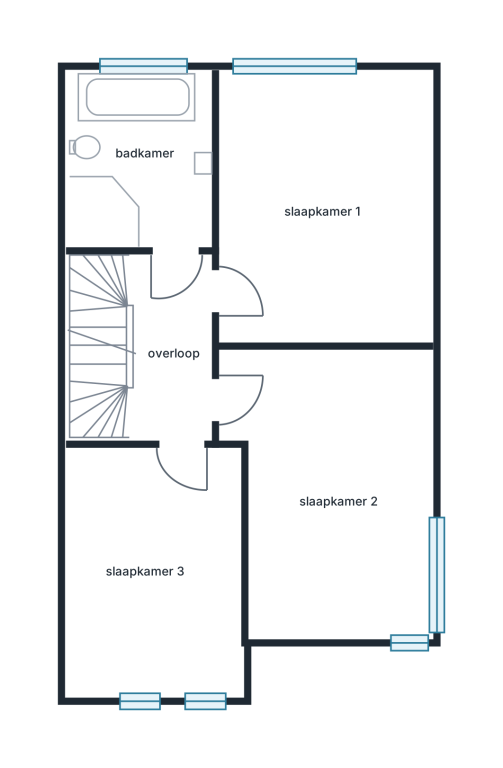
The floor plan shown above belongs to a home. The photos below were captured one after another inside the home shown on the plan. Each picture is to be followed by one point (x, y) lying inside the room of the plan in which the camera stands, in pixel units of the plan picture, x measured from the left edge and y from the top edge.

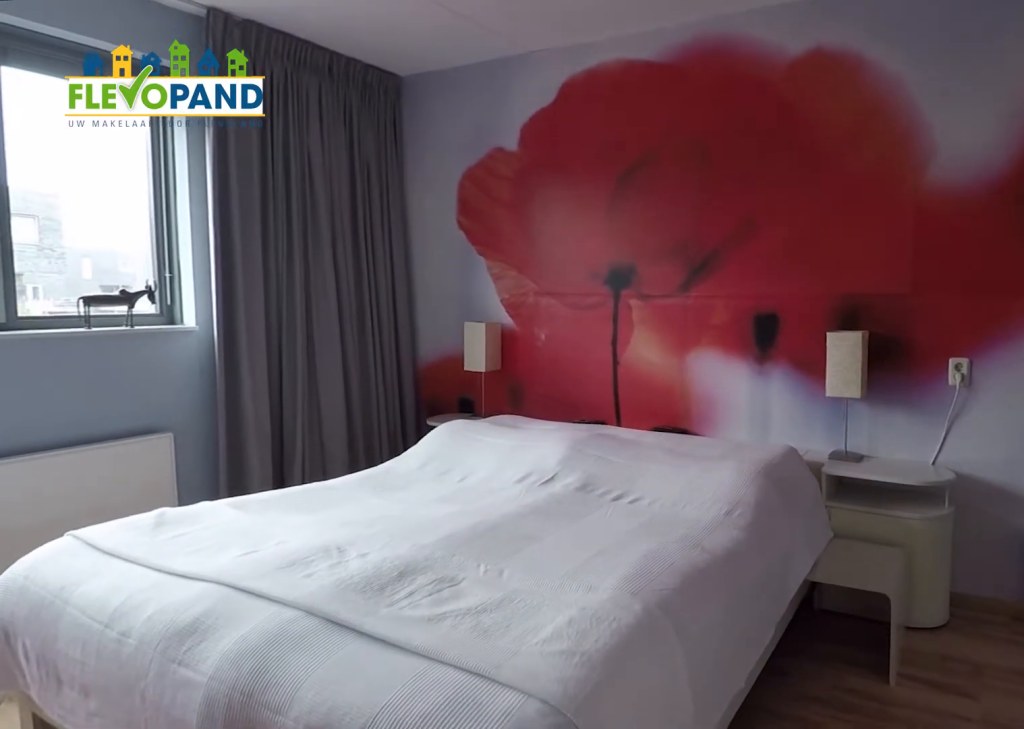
(329, 206)
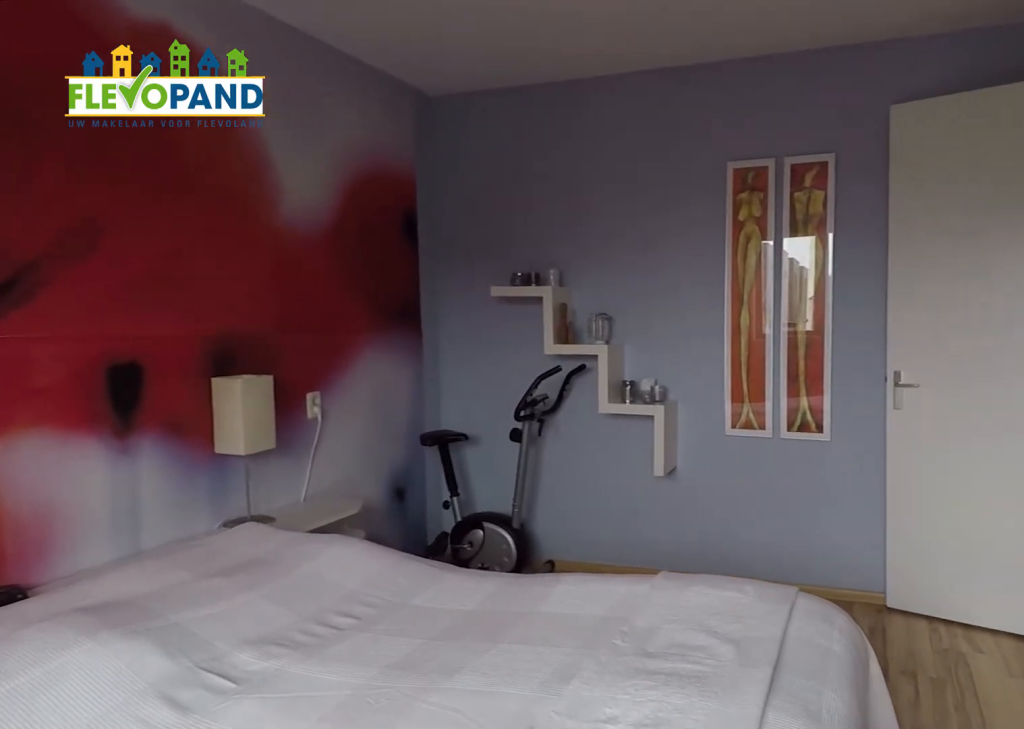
(329, 206)
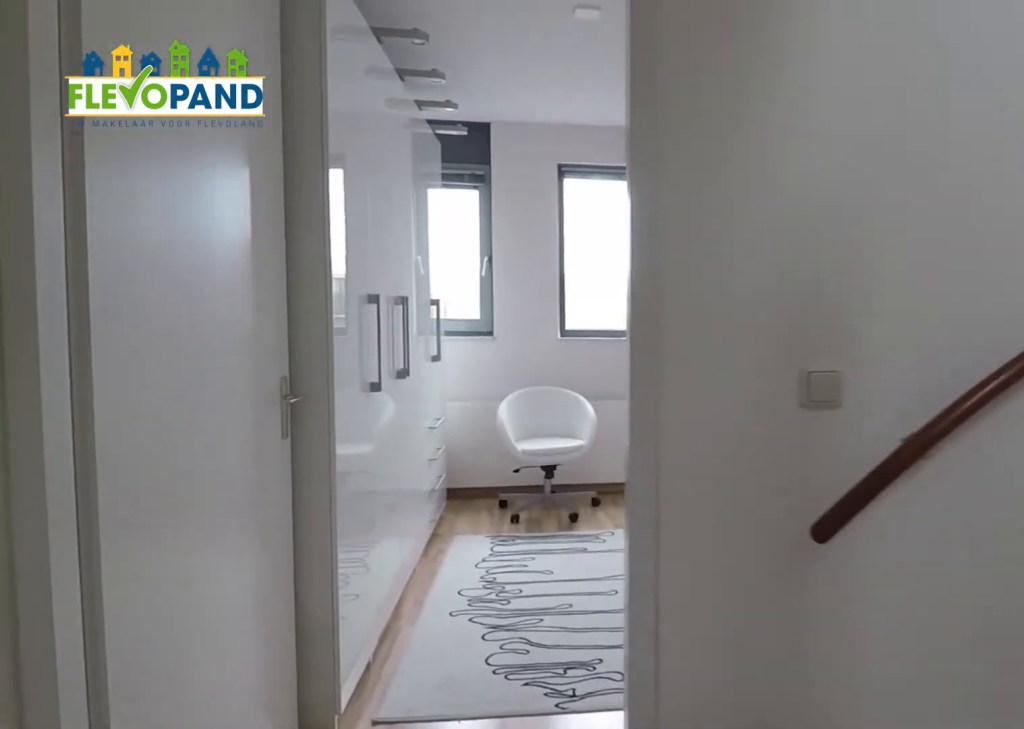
(175, 355)
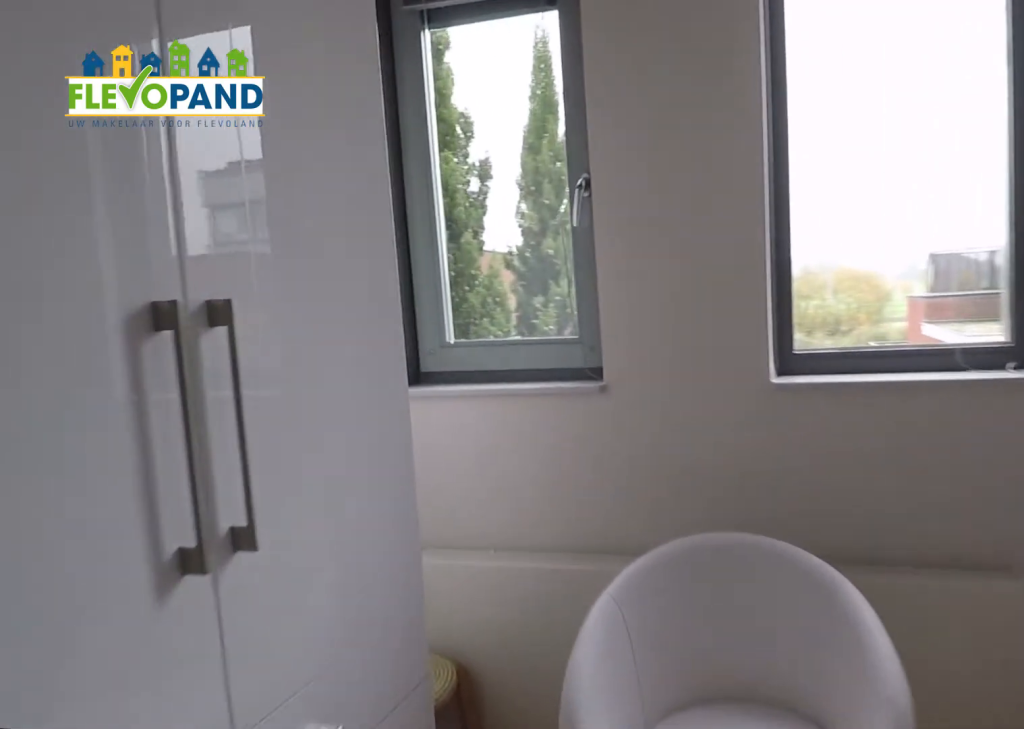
(155, 600)
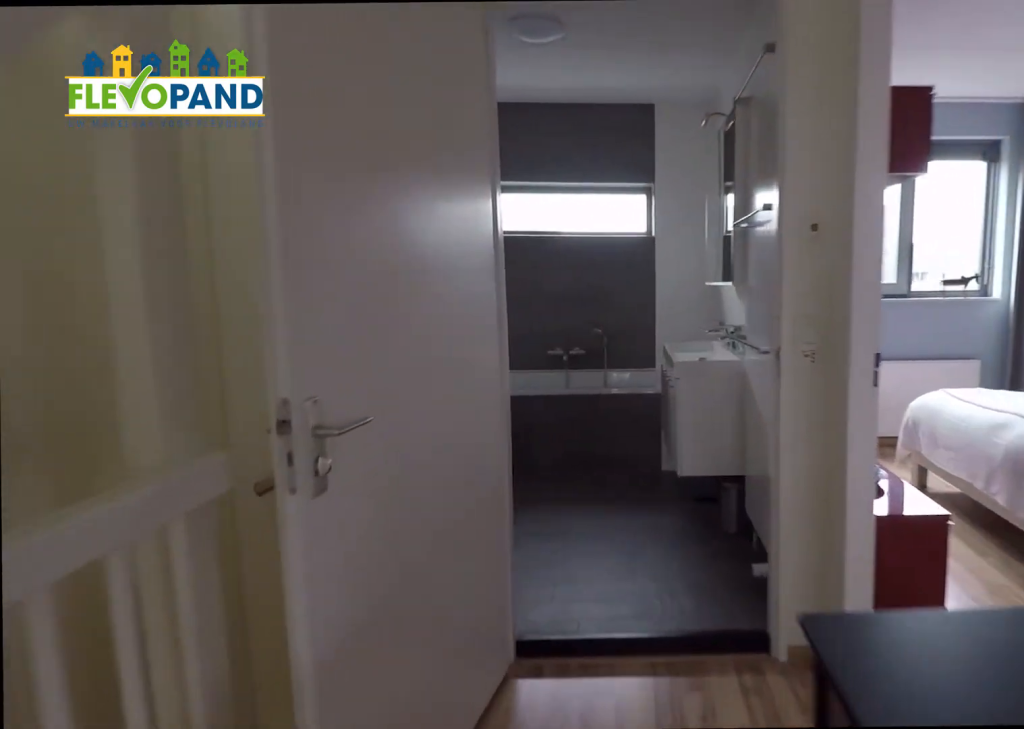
(166, 353)
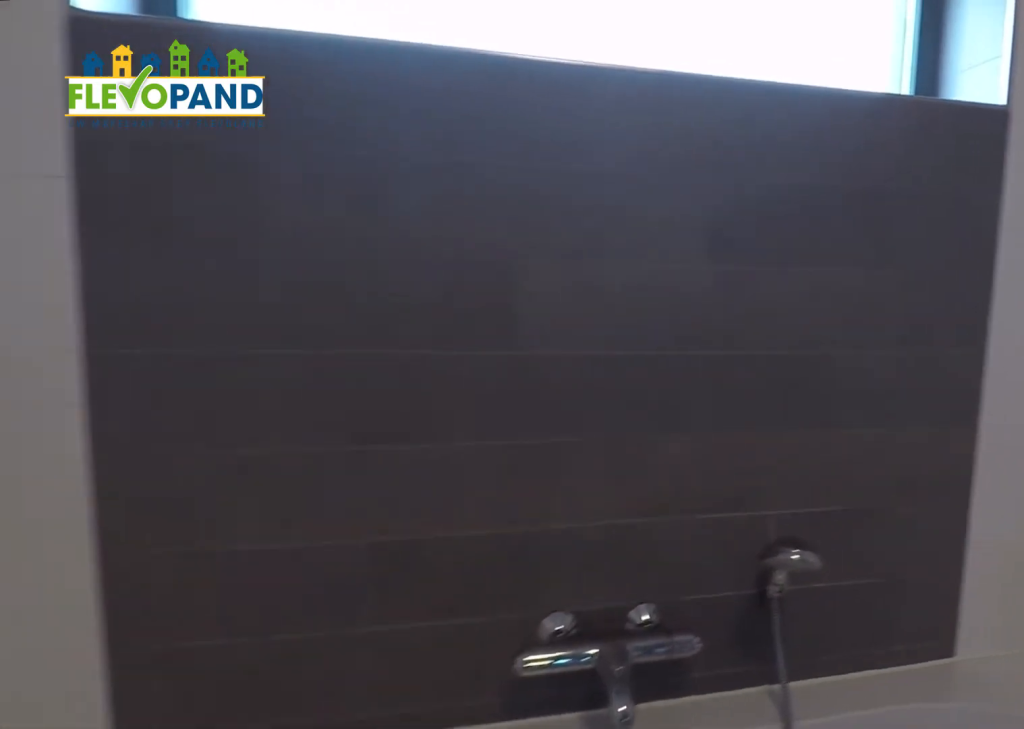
(136, 95)
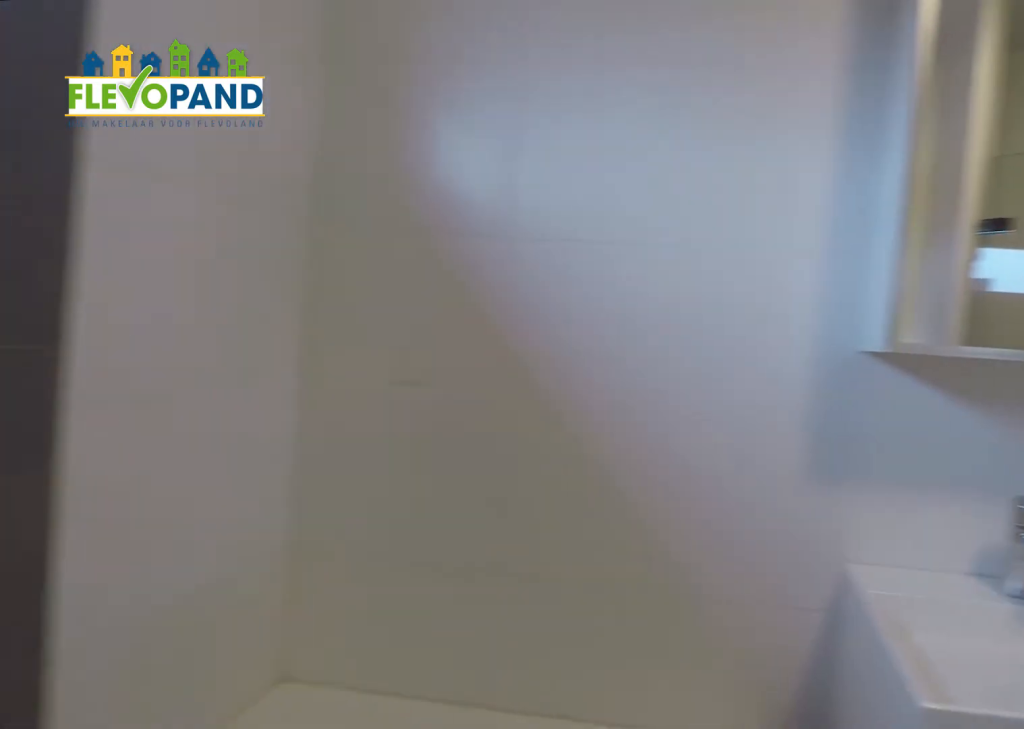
(136, 95)
